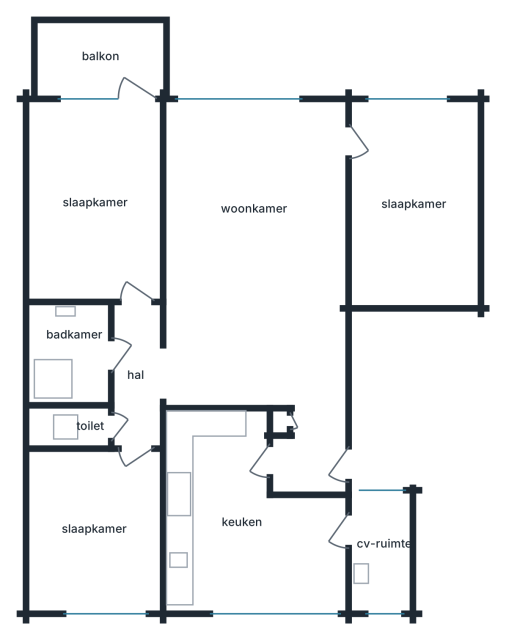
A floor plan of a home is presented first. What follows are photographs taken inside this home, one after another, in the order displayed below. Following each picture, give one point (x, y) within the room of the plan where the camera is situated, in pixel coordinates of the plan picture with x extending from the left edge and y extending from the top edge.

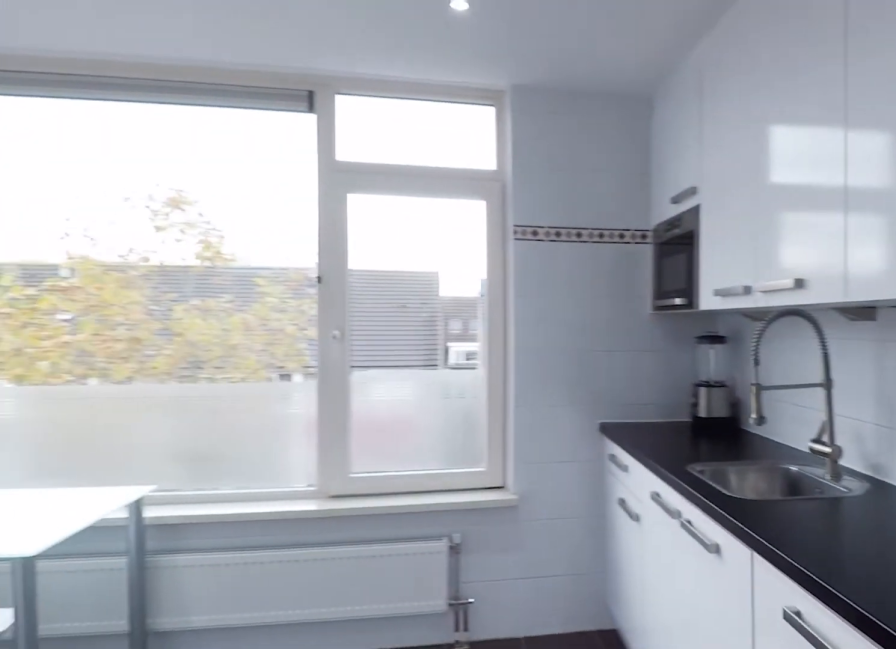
(241, 521)
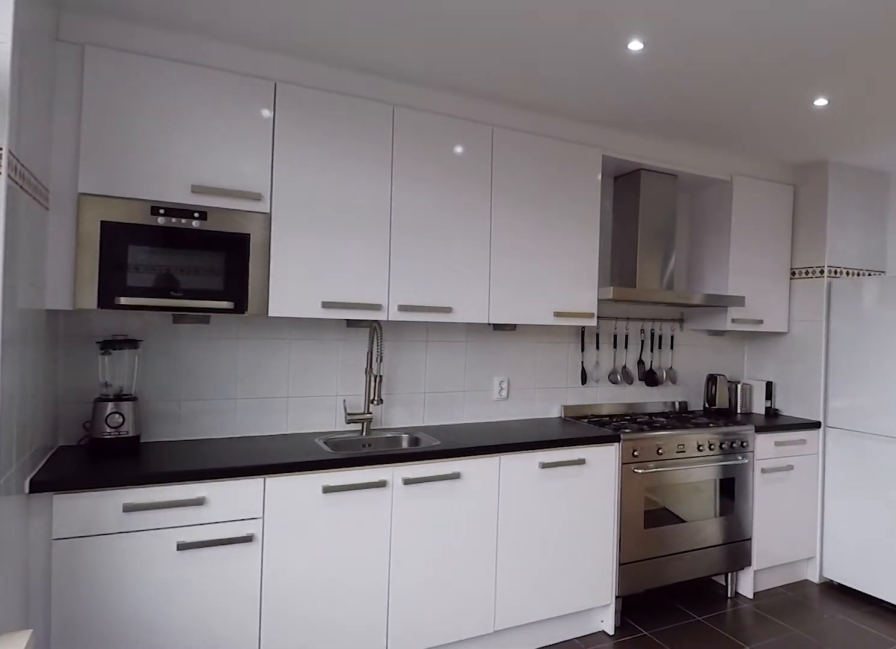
(241, 521)
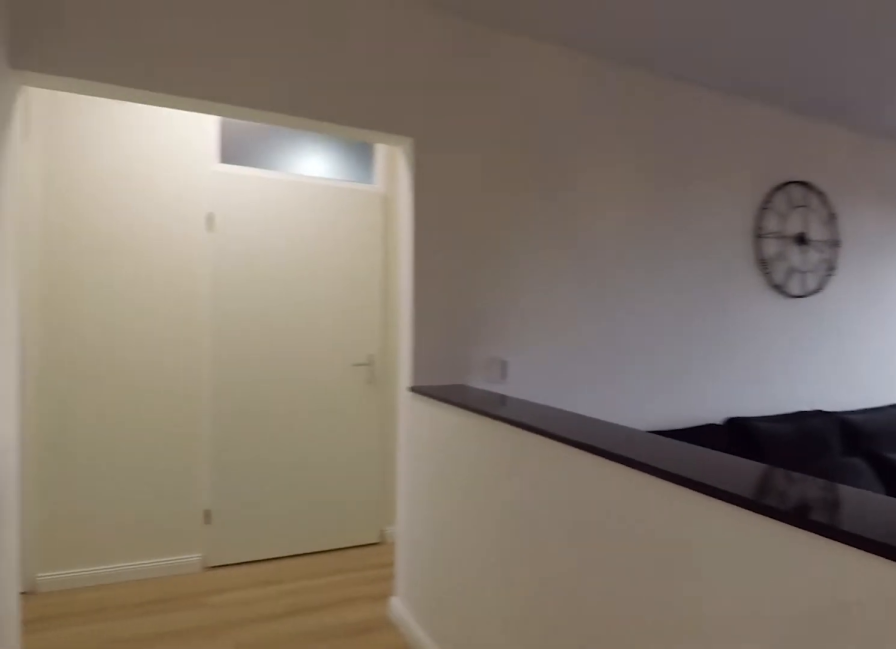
(260, 273)
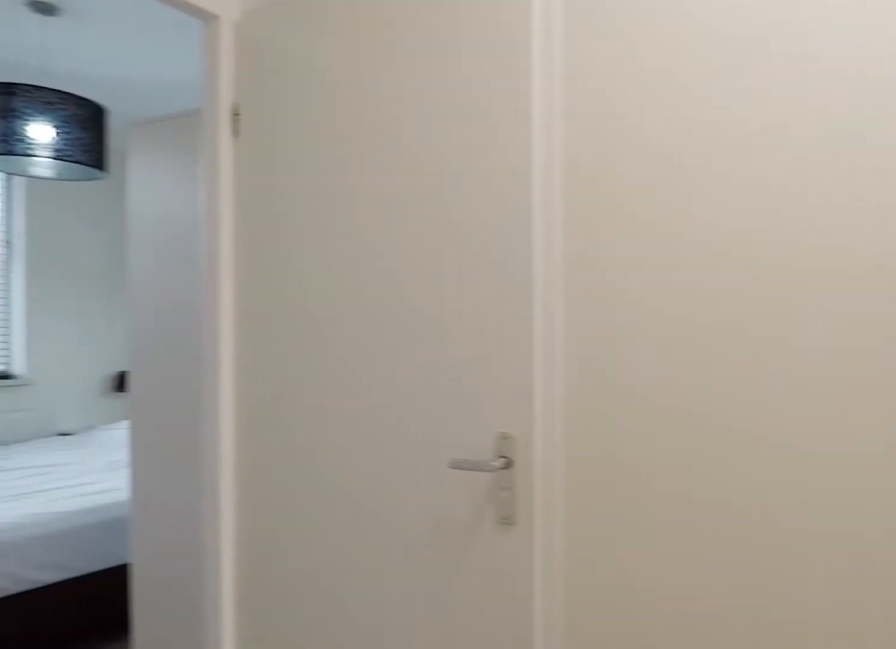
(135, 375)
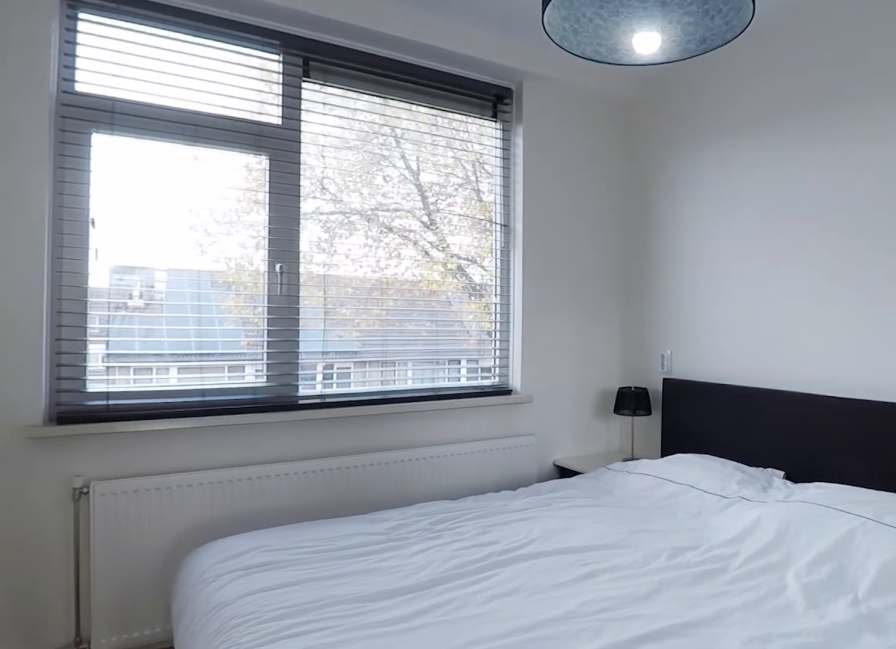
(94, 529)
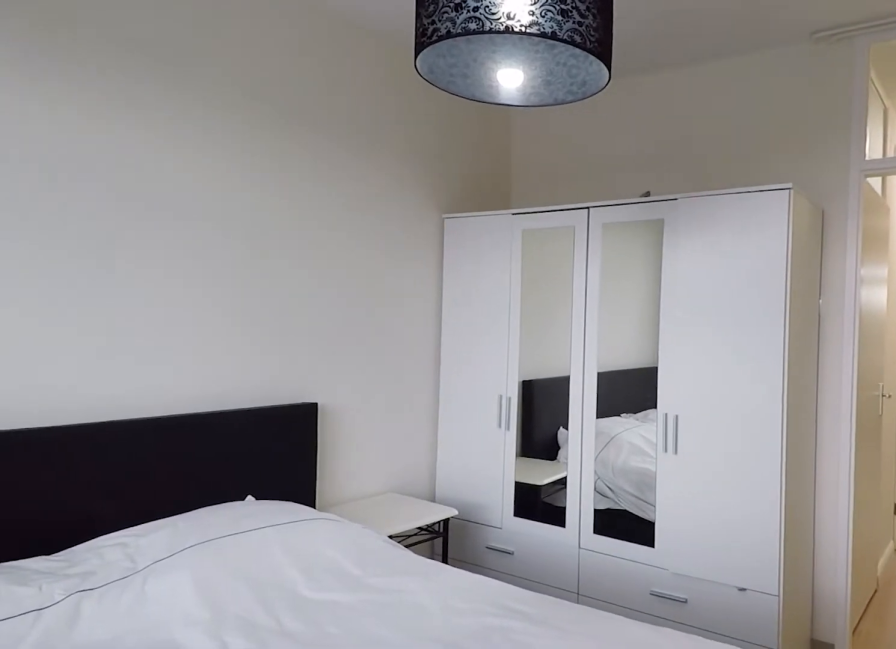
(94, 529)
